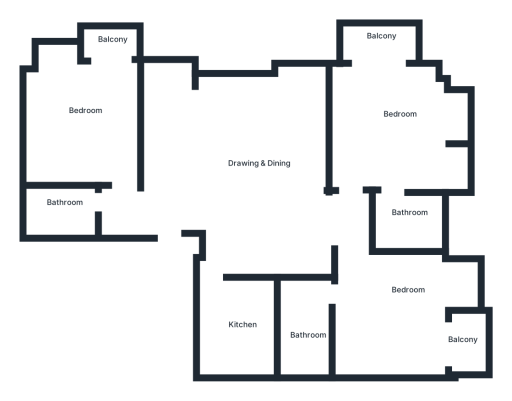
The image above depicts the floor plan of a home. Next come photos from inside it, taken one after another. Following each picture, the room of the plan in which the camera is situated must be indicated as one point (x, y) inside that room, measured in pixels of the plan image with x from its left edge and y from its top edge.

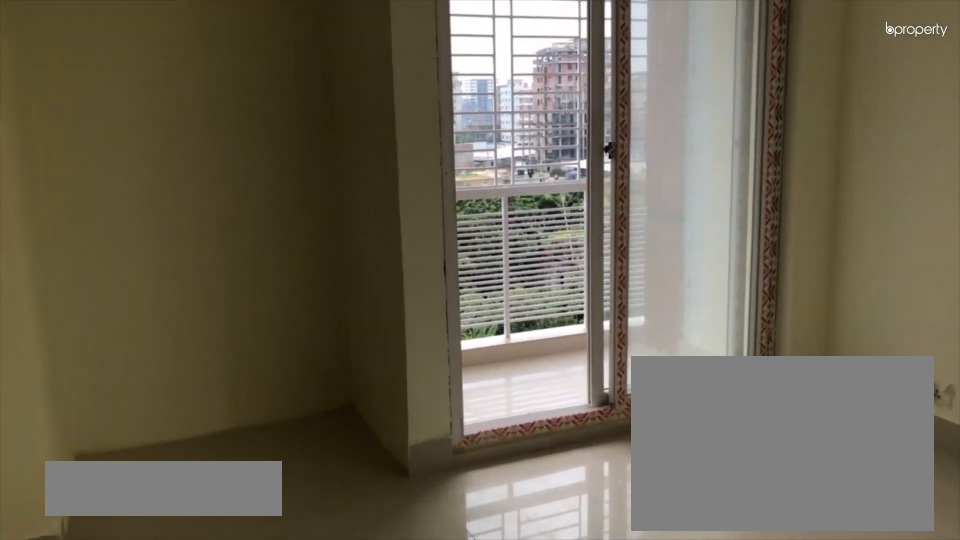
(396, 319)
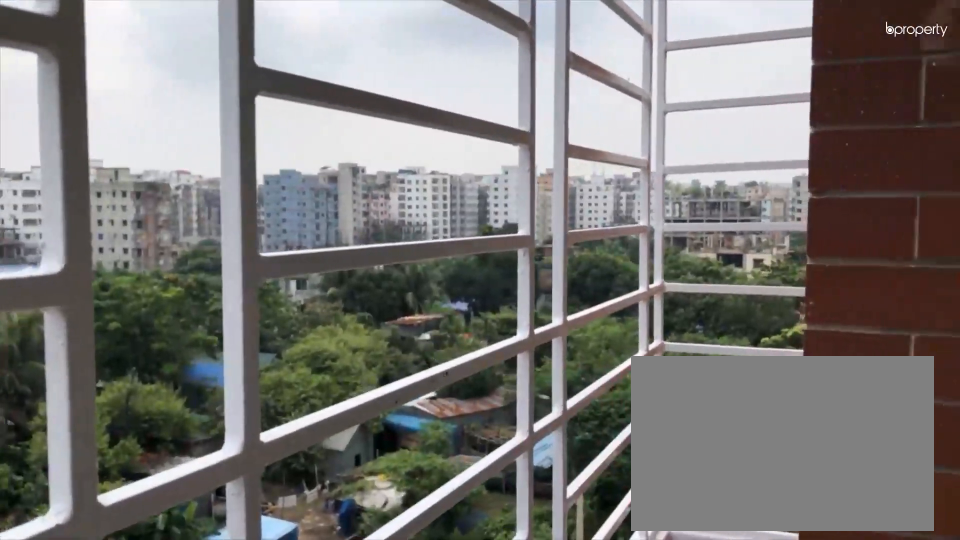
(469, 344)
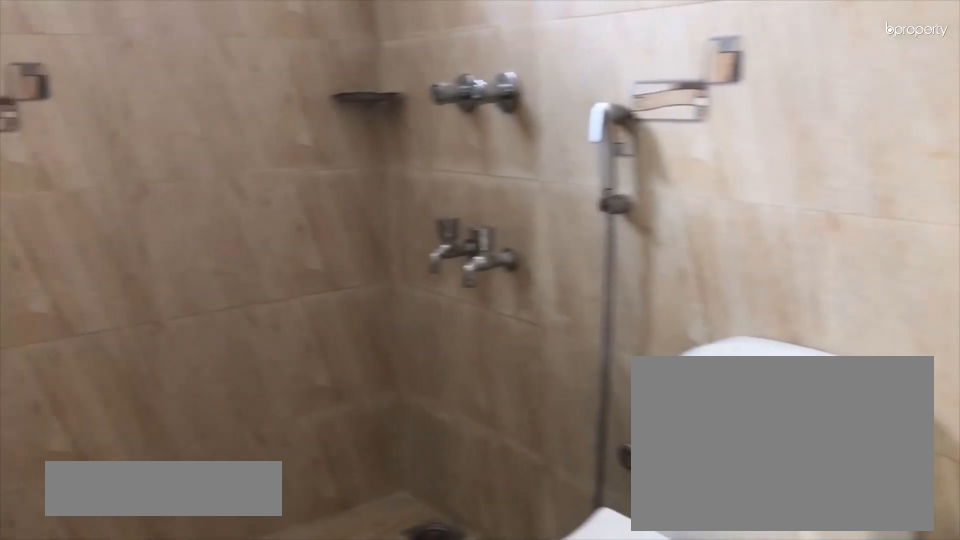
(306, 310)
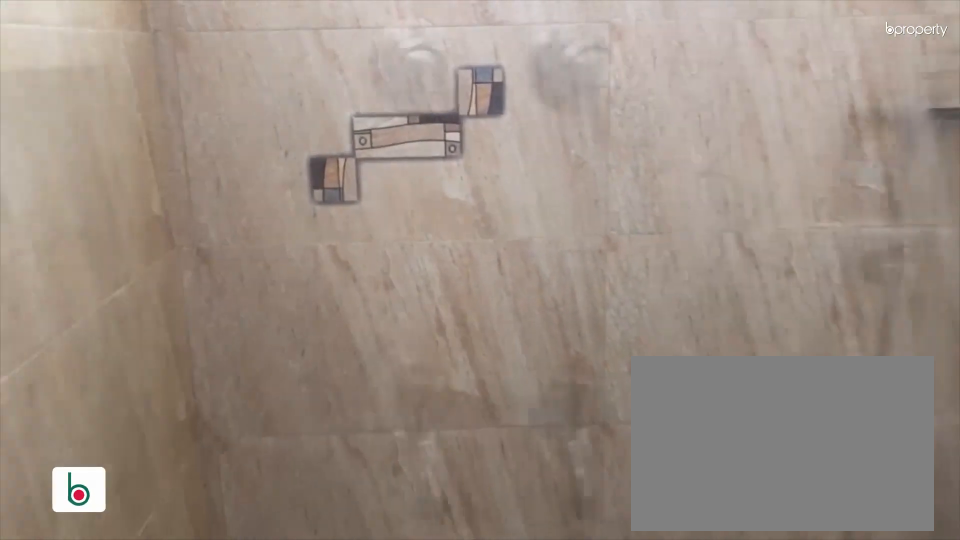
(306, 310)
